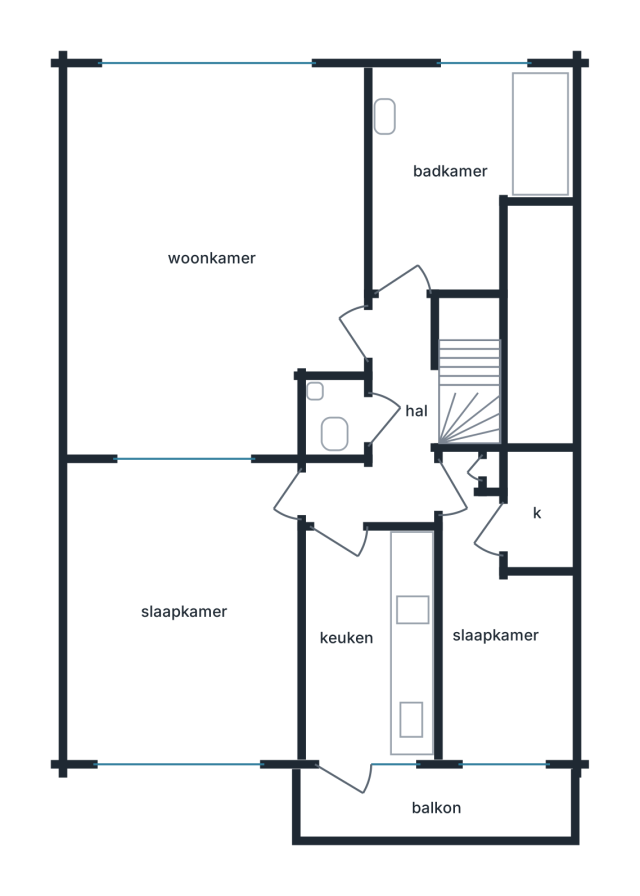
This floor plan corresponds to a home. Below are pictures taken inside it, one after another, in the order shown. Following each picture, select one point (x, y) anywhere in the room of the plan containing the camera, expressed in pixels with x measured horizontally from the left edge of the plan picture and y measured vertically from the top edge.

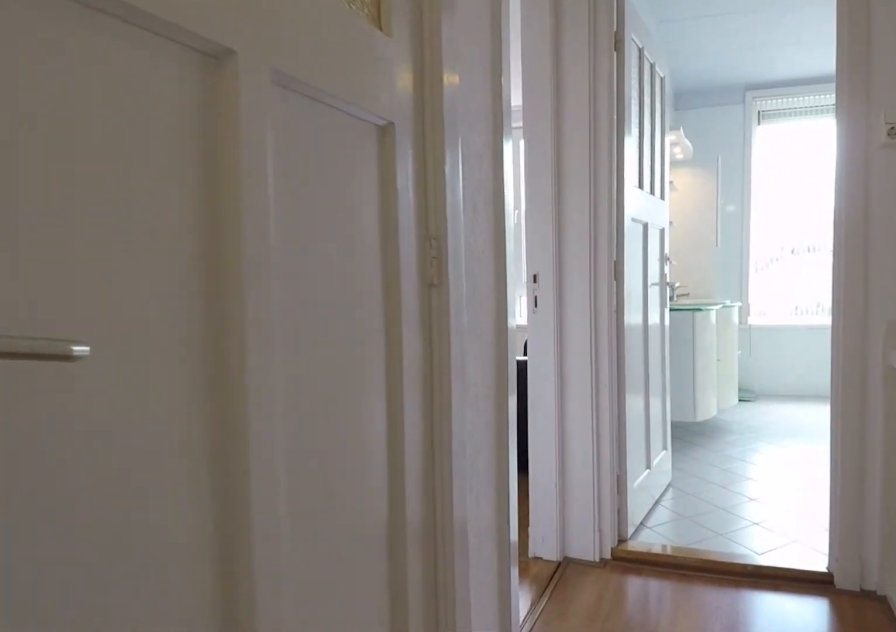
(389, 427)
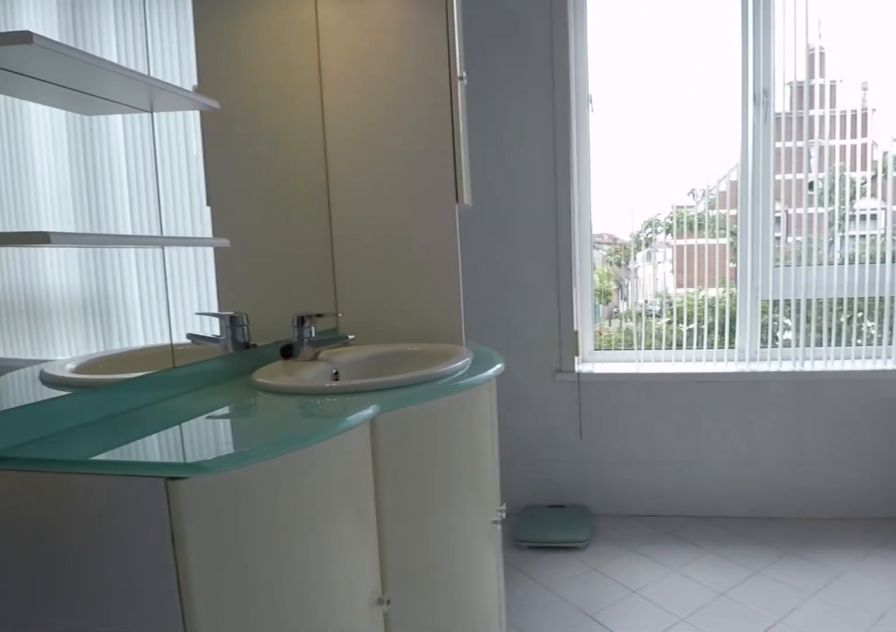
(458, 170)
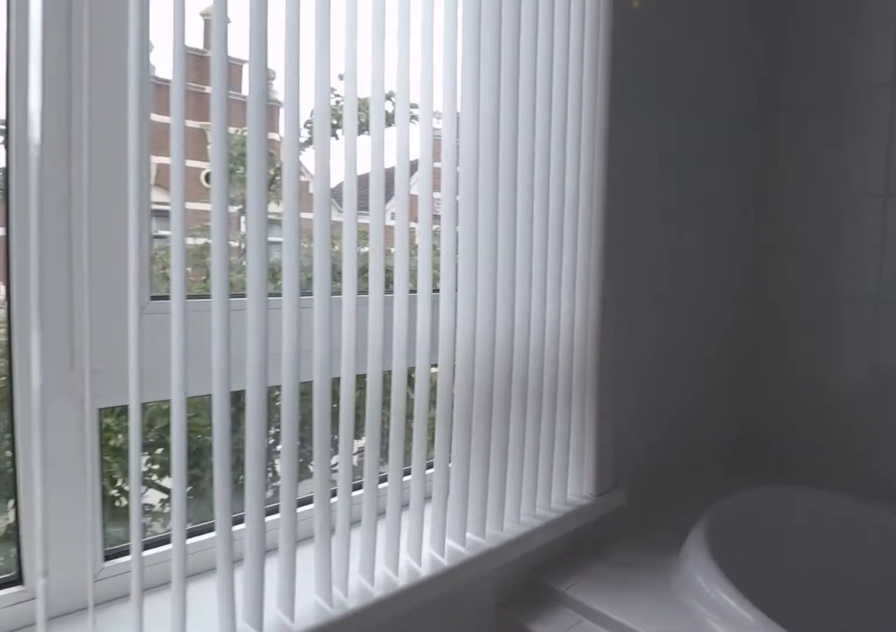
(458, 170)
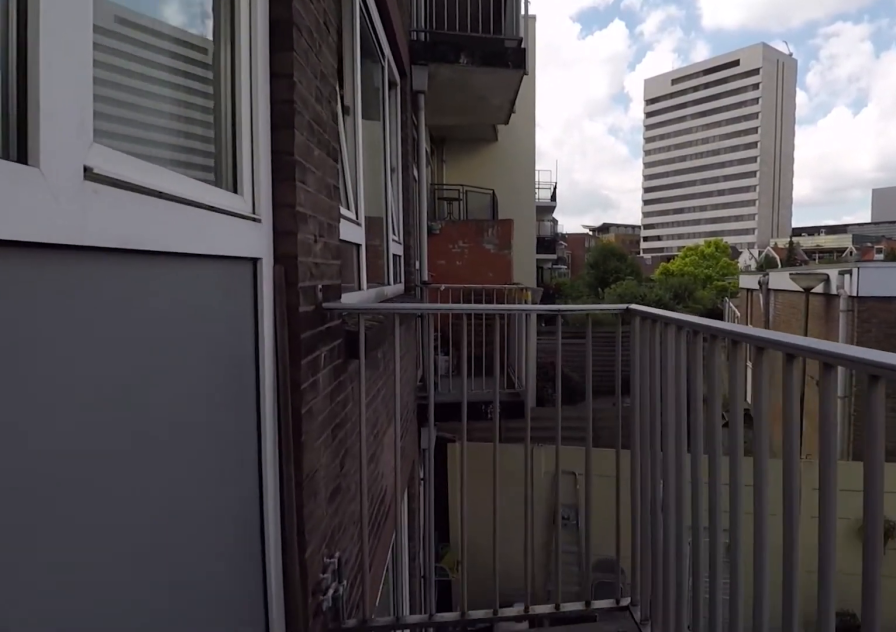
(436, 804)
